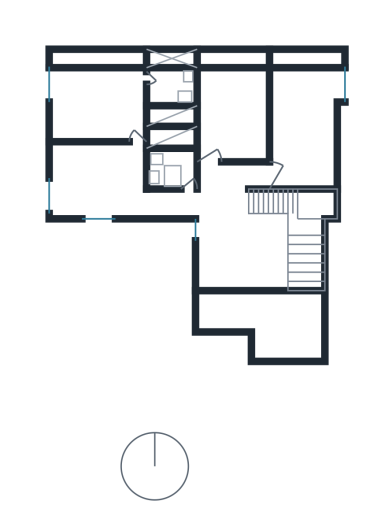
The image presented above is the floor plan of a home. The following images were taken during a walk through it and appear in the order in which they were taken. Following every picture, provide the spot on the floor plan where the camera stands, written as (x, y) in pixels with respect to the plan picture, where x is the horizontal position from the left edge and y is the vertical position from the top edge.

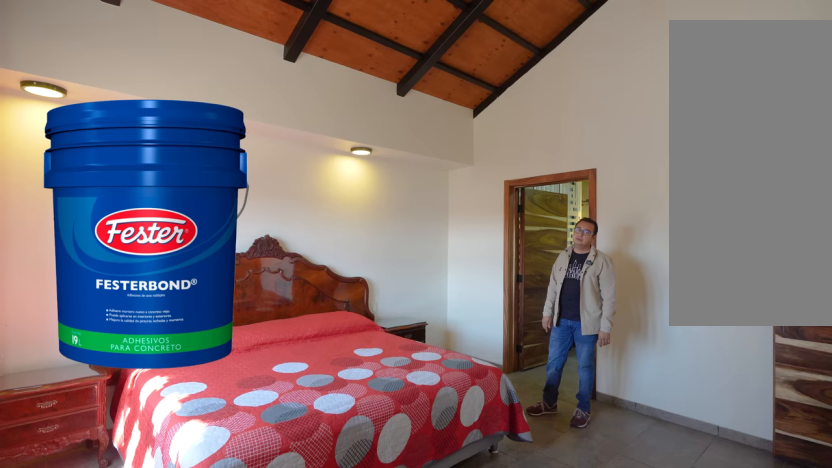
(100, 125)
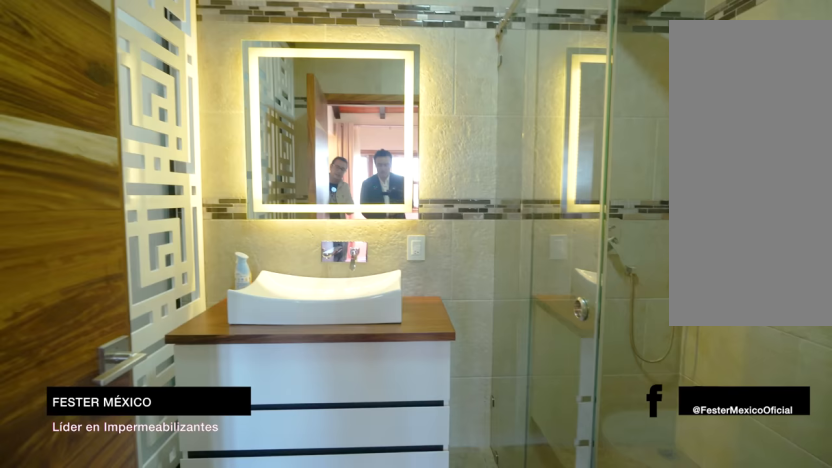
(131, 83)
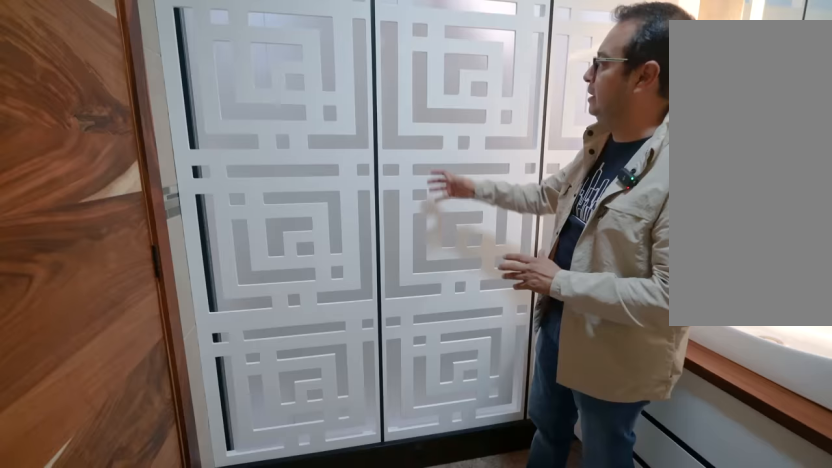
(172, 83)
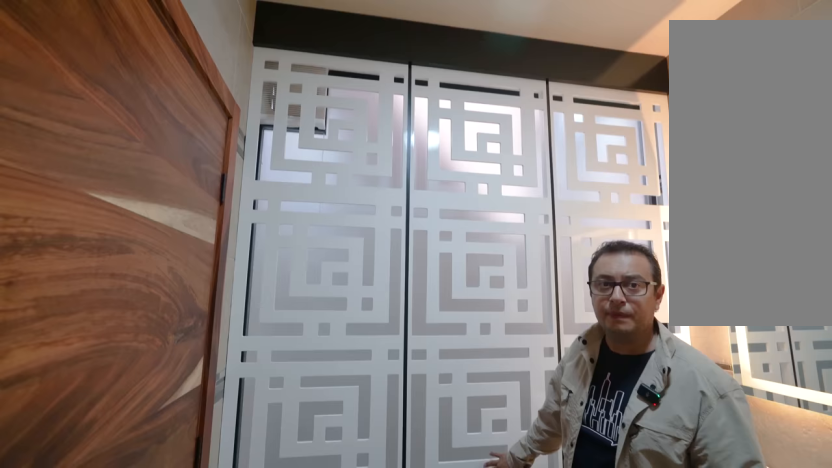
(171, 85)
